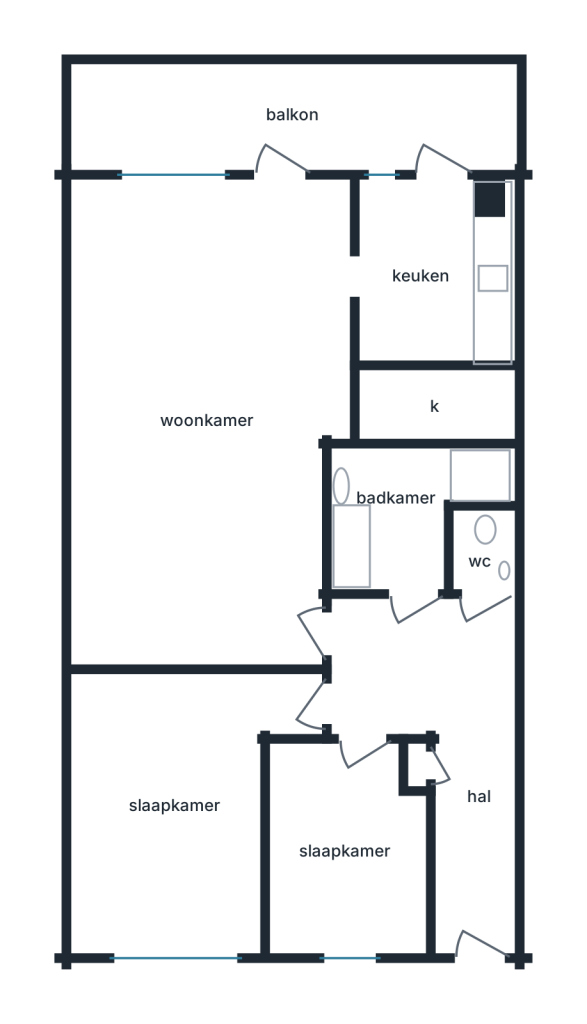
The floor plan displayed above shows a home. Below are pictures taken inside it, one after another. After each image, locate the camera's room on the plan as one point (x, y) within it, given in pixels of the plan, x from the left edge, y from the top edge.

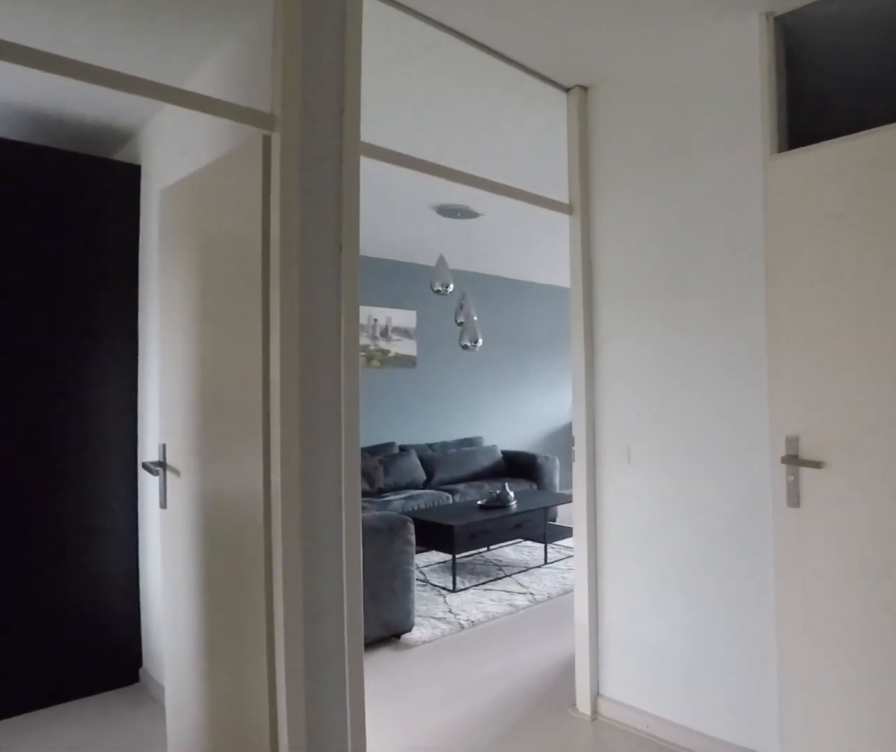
(440, 735)
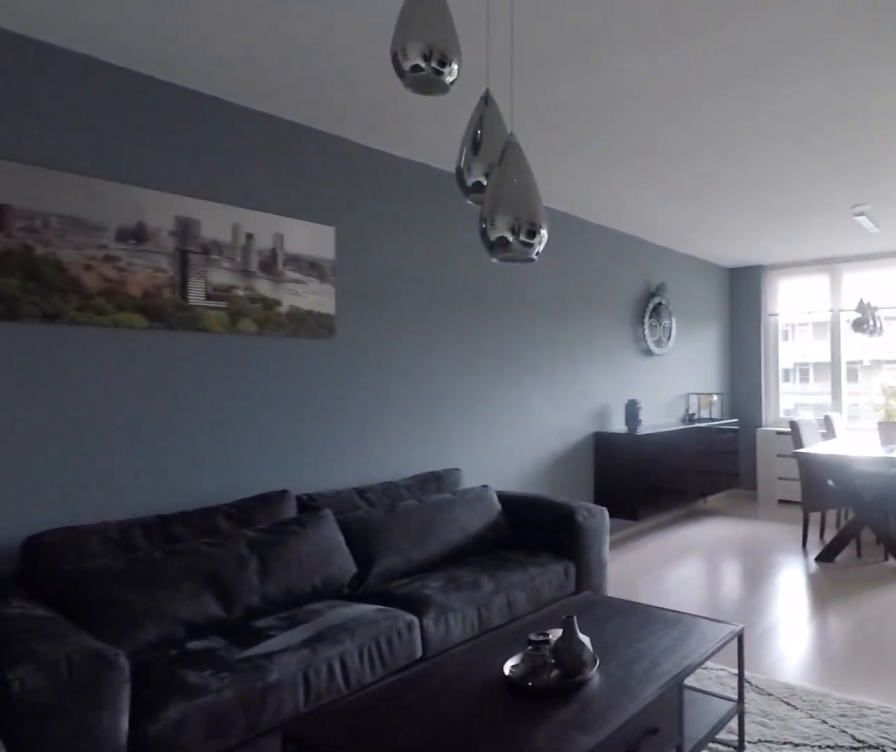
(208, 415)
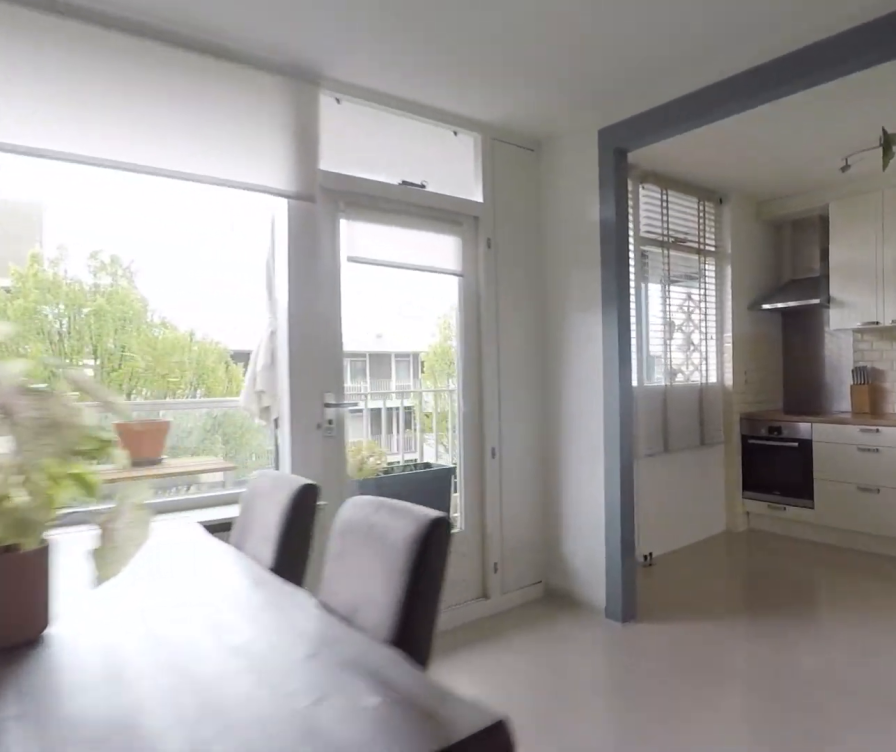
(208, 415)
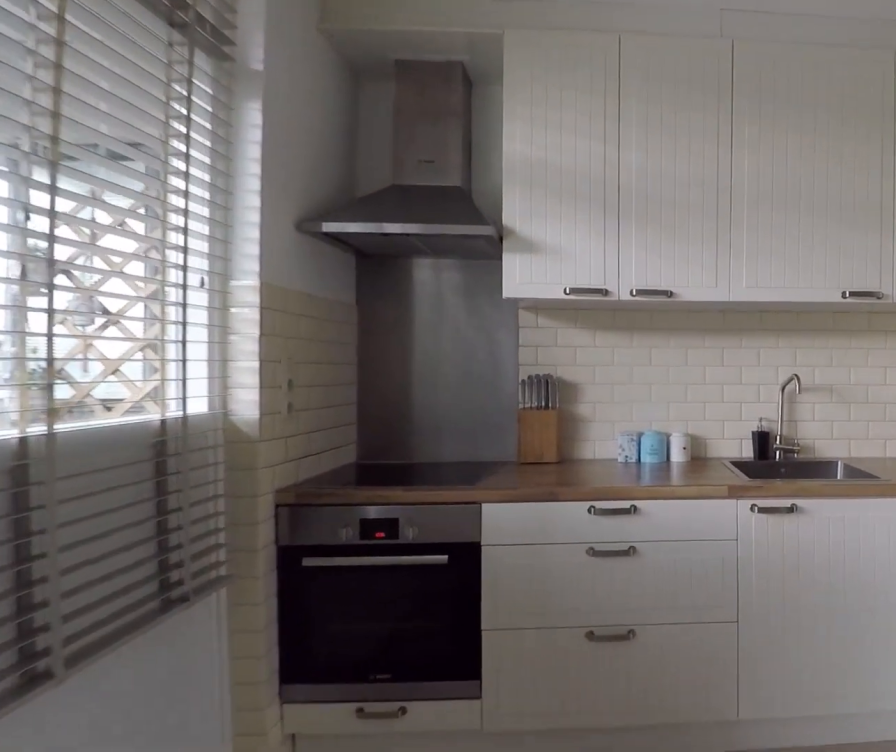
(431, 273)
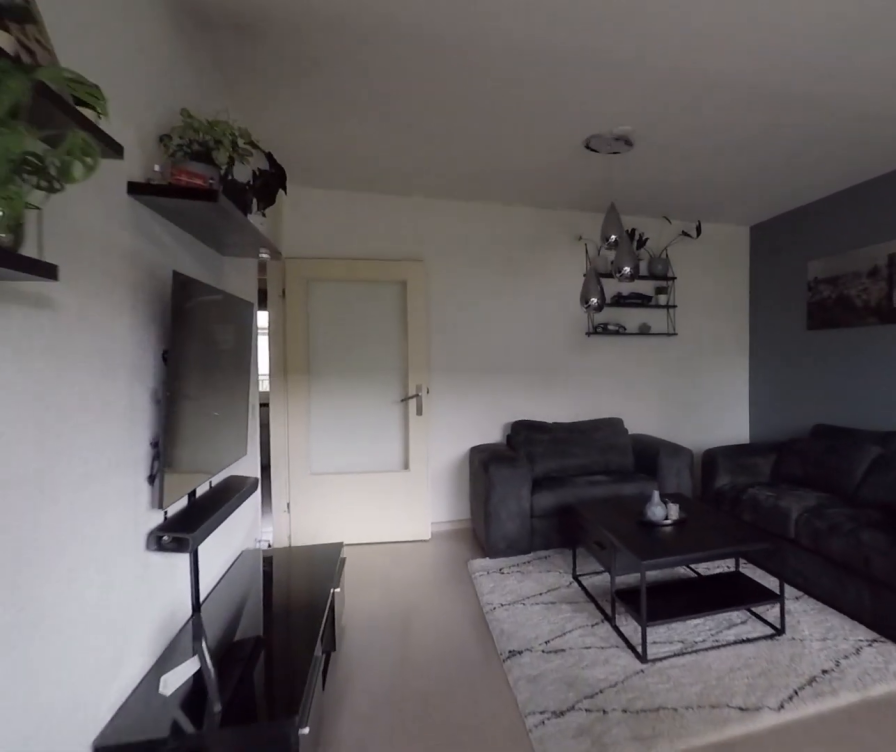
(208, 415)
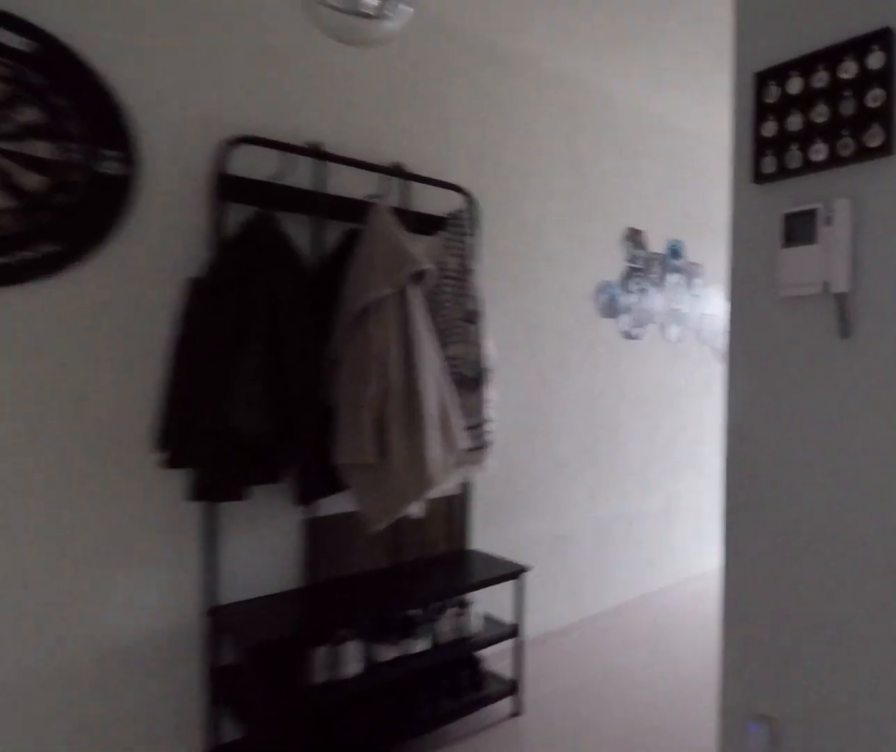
(440, 737)
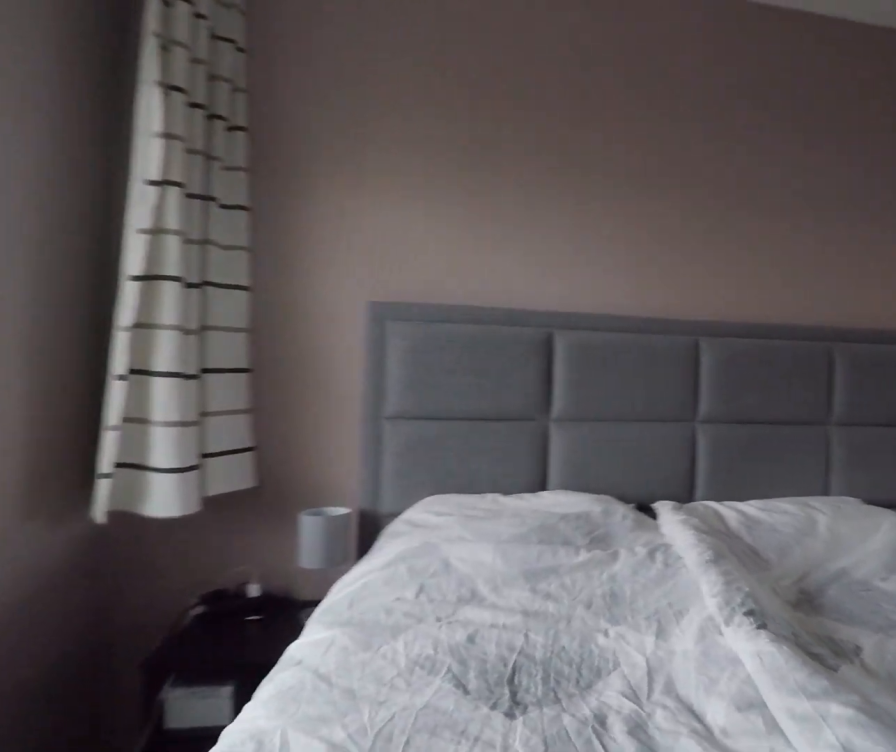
(177, 808)
